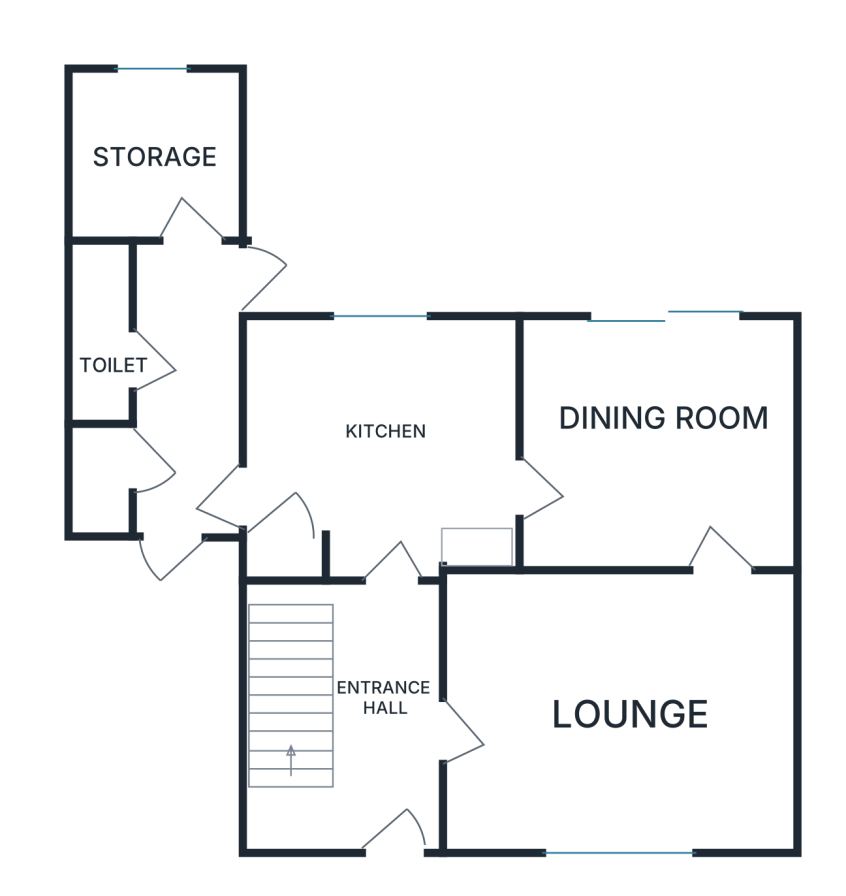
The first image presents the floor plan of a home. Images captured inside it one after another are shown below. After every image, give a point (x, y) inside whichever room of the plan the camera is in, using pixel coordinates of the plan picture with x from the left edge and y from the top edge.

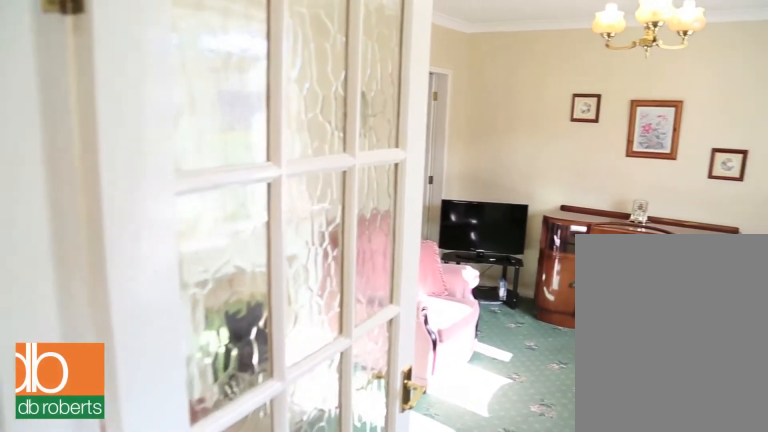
(615, 705)
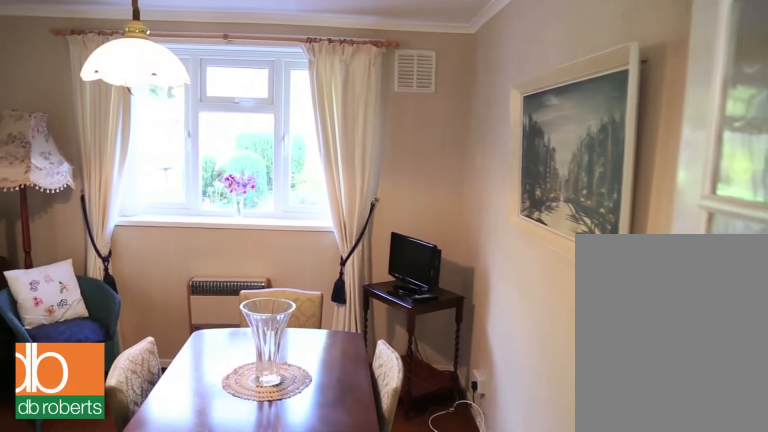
(660, 440)
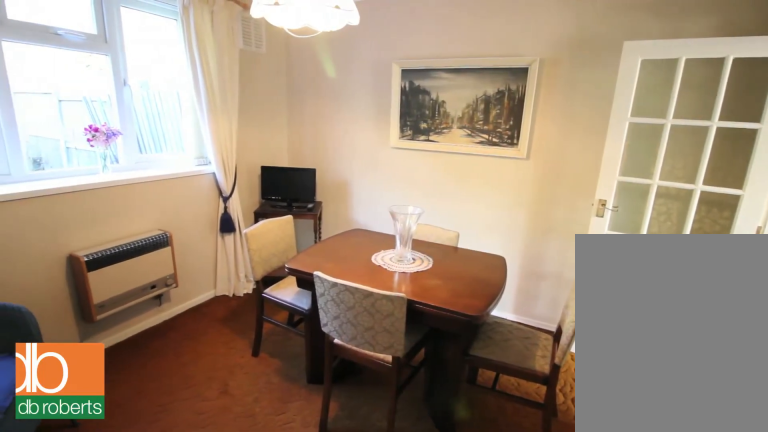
(658, 441)
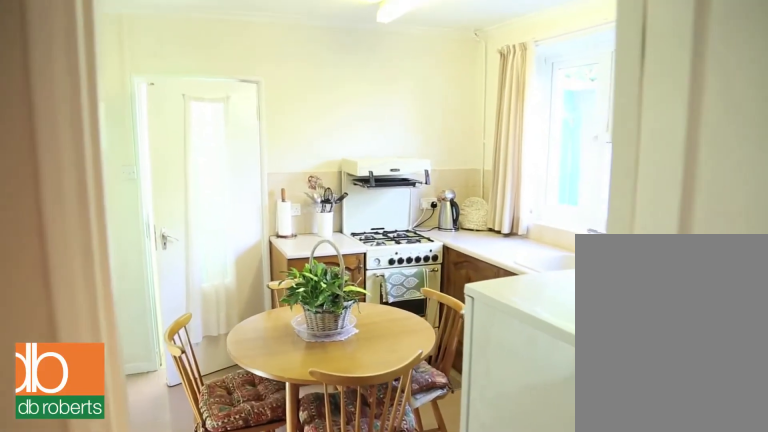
(382, 445)
